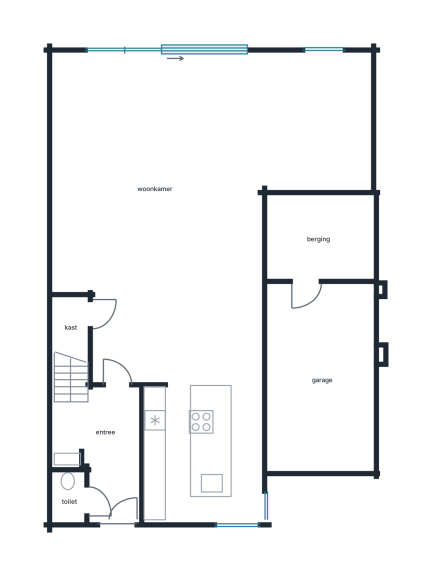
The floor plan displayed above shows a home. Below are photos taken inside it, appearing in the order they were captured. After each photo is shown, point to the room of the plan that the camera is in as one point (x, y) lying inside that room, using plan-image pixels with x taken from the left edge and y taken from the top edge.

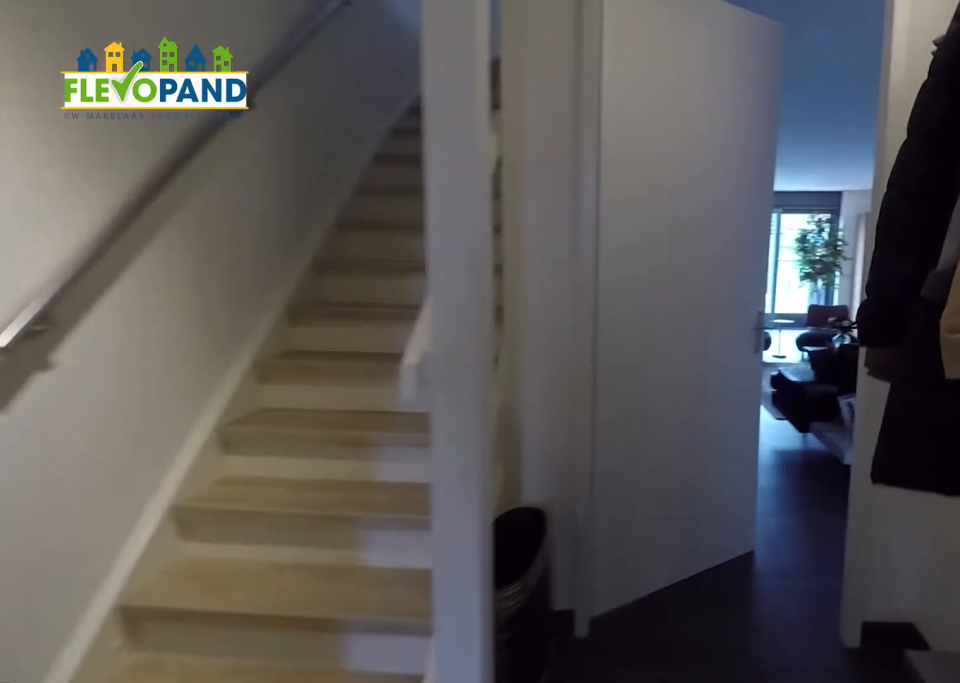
(106, 447)
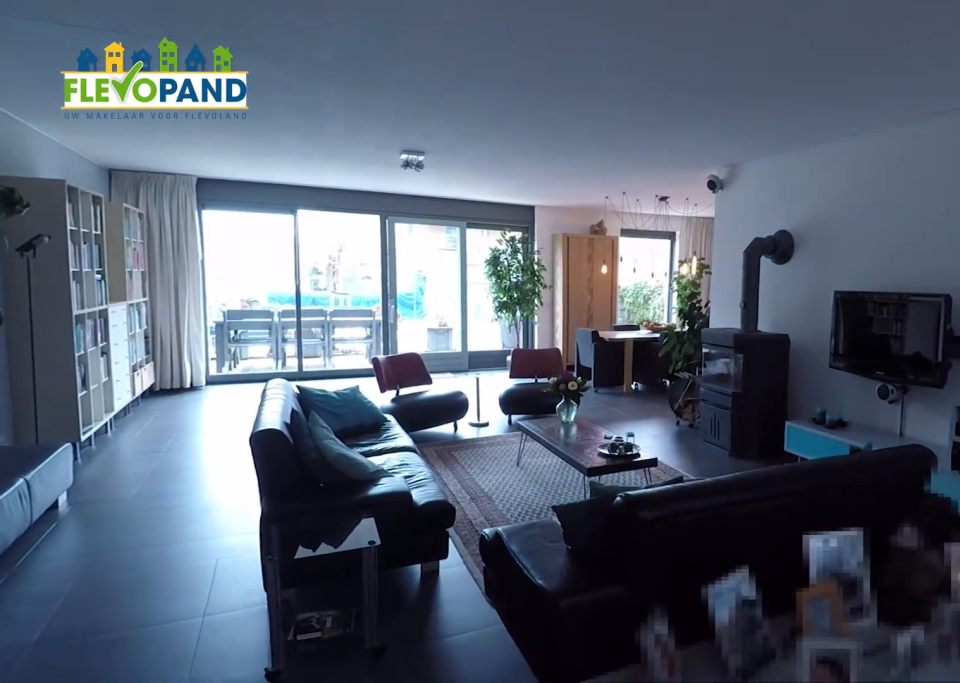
(190, 175)
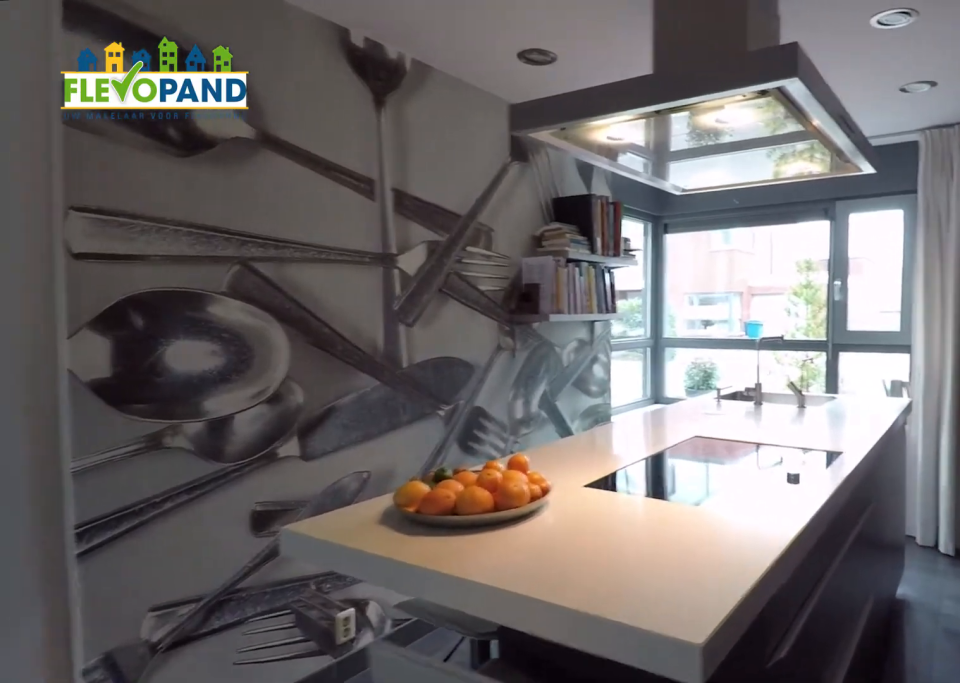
(202, 452)
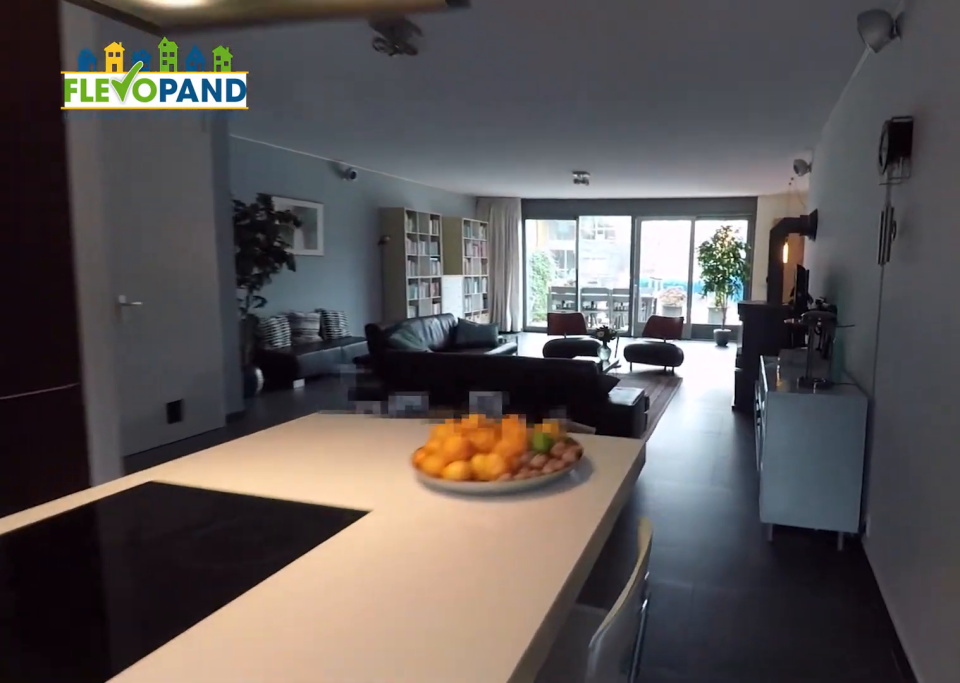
(202, 452)
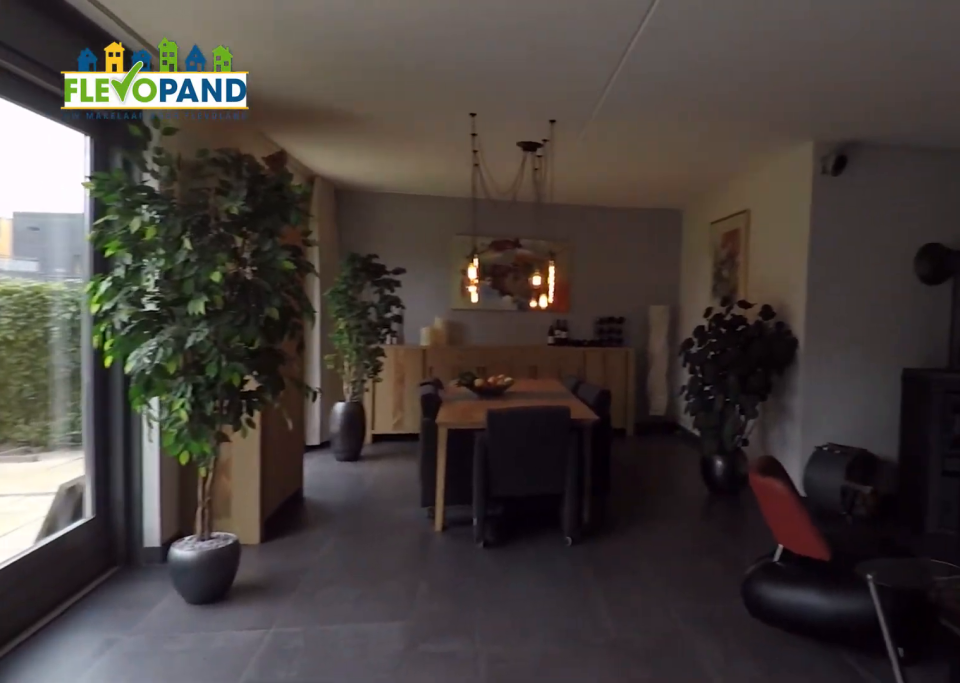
(190, 175)
